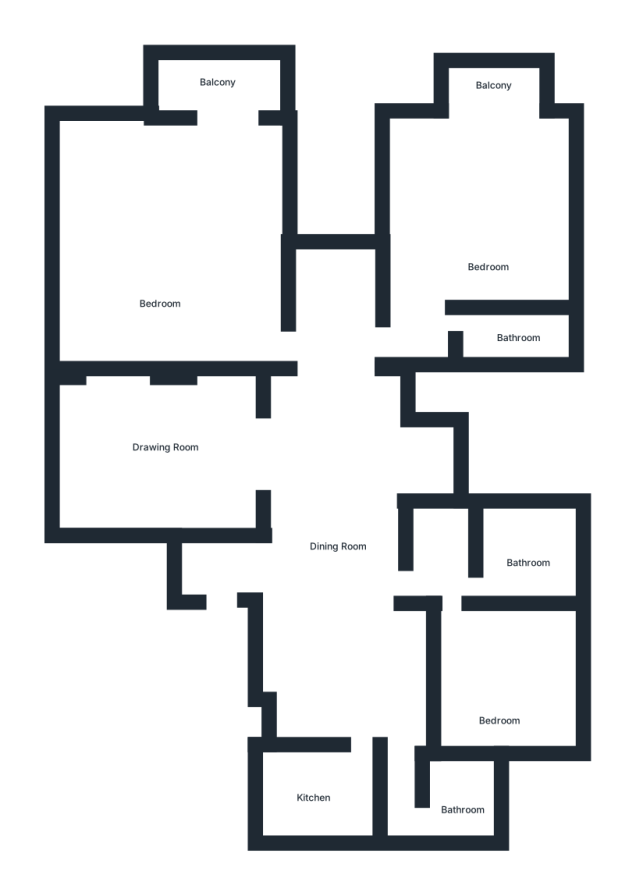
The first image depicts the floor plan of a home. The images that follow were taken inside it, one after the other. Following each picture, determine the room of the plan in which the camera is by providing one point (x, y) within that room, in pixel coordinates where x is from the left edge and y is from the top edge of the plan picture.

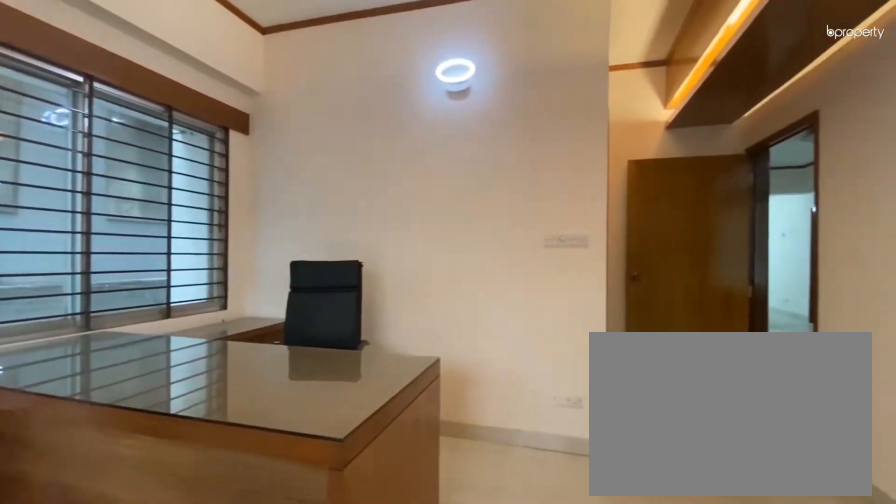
(482, 224)
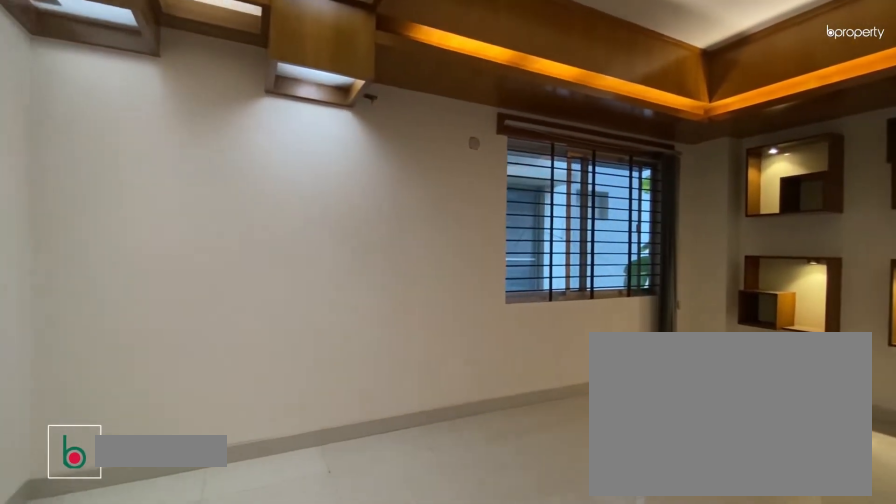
(165, 260)
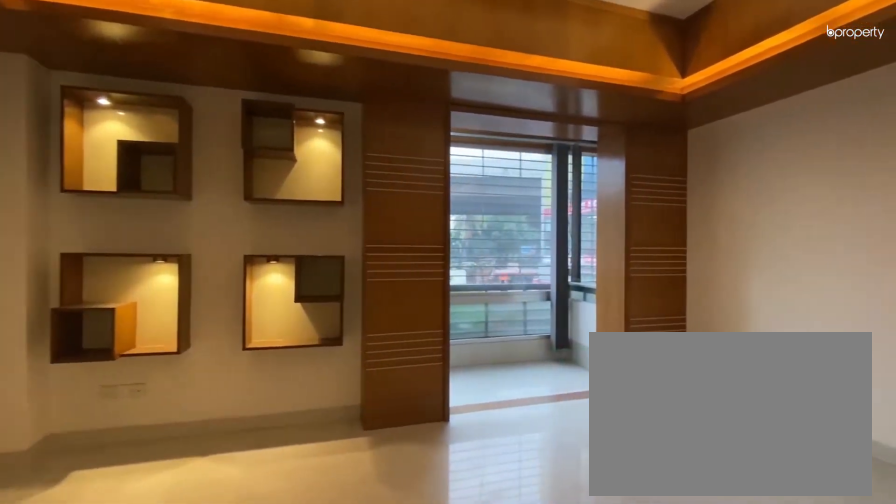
(165, 260)
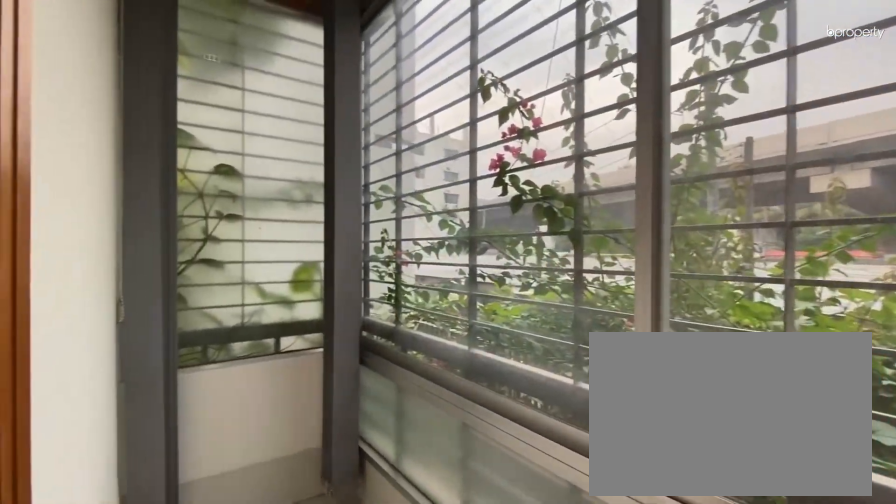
(226, 83)
